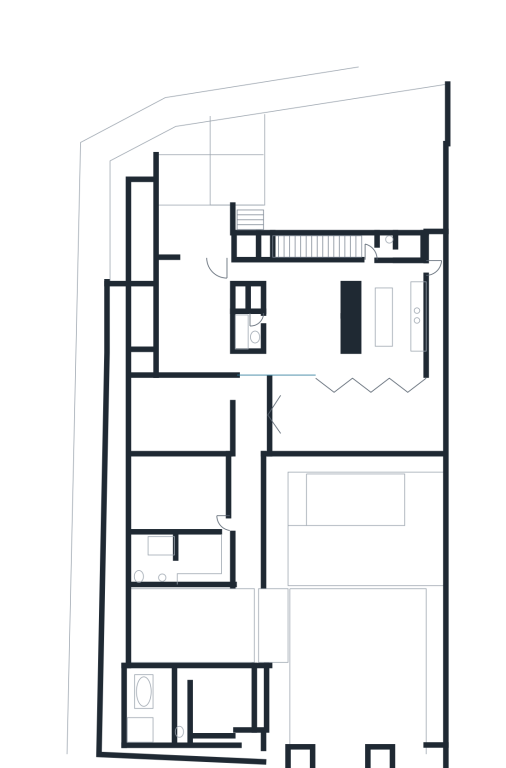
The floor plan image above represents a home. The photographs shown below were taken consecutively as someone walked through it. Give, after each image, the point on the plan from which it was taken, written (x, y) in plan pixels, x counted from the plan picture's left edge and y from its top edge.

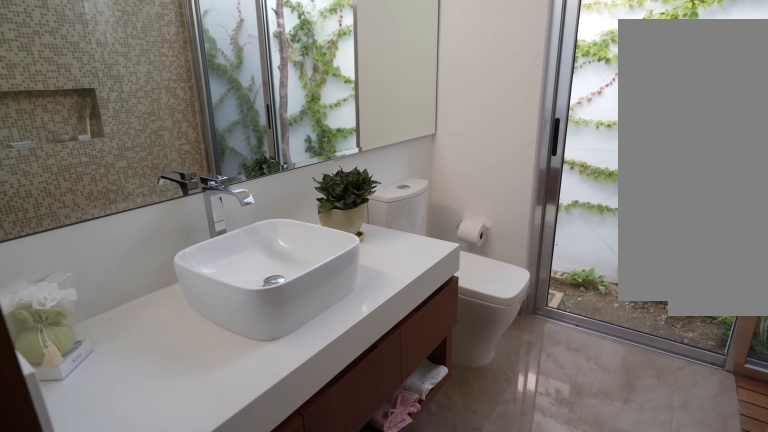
(166, 562)
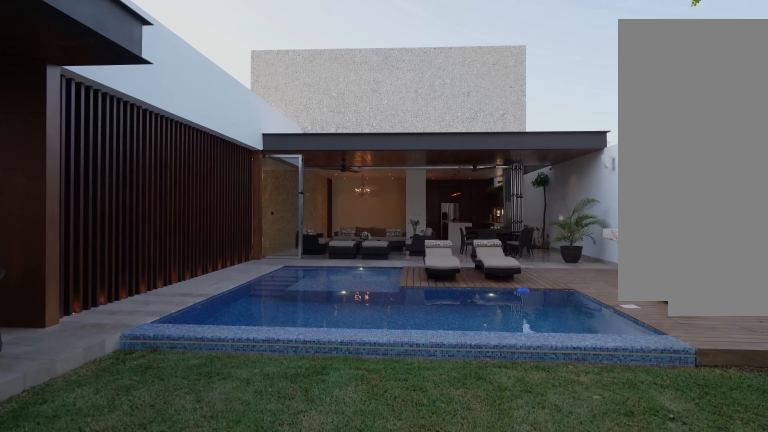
(343, 653)
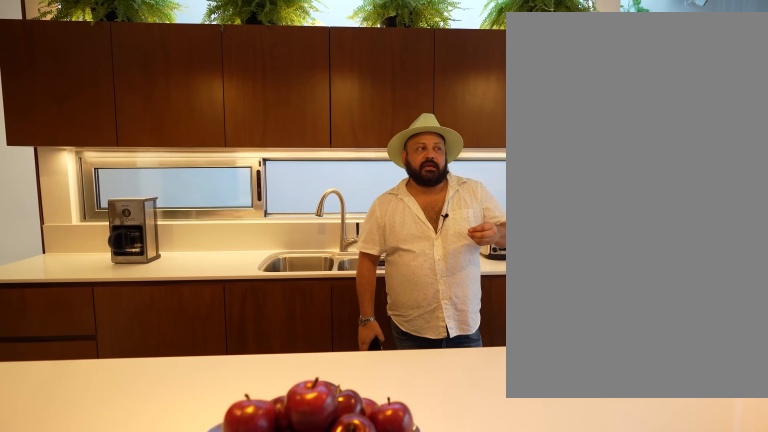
(366, 312)
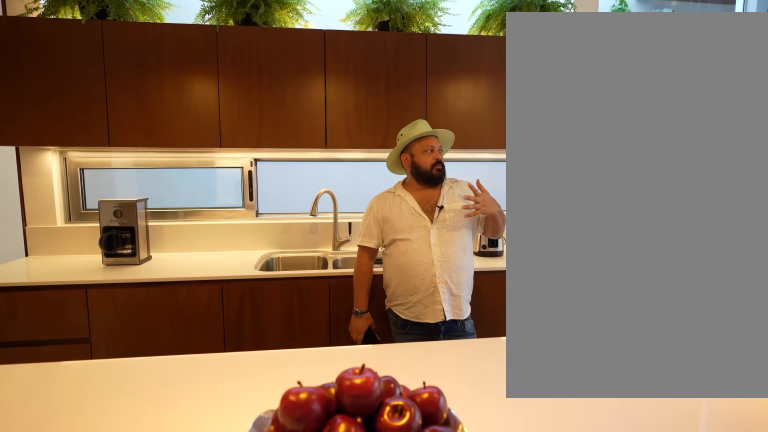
(366, 312)
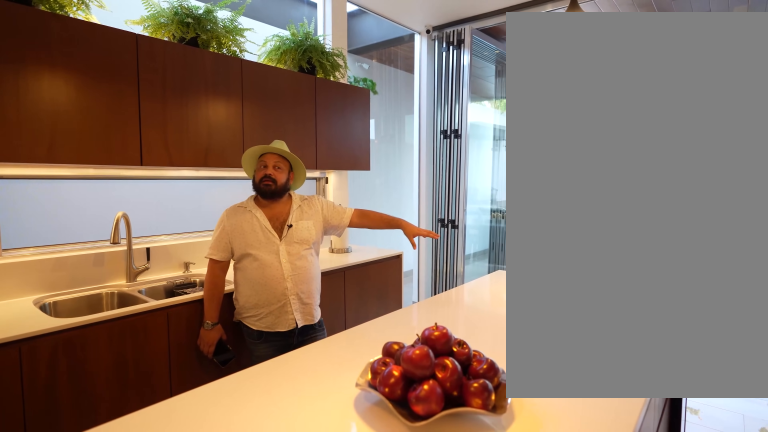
(368, 304)
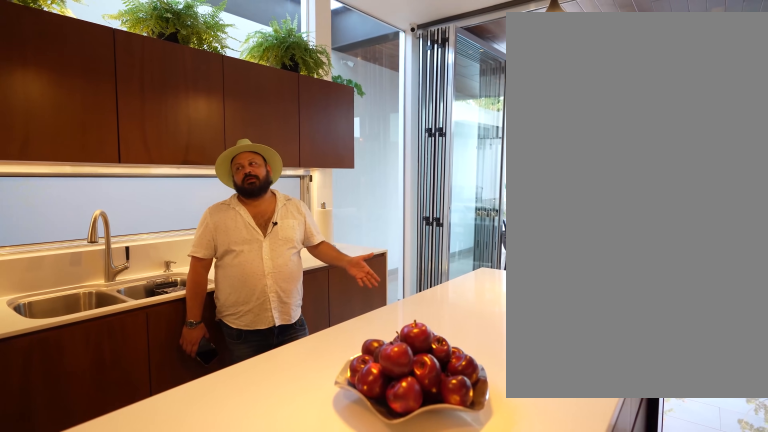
(369, 304)
